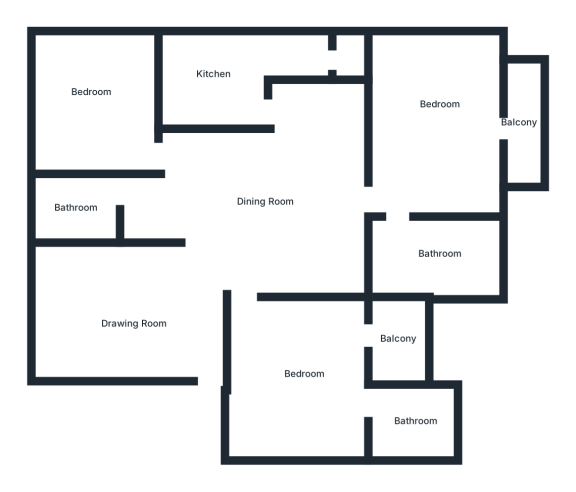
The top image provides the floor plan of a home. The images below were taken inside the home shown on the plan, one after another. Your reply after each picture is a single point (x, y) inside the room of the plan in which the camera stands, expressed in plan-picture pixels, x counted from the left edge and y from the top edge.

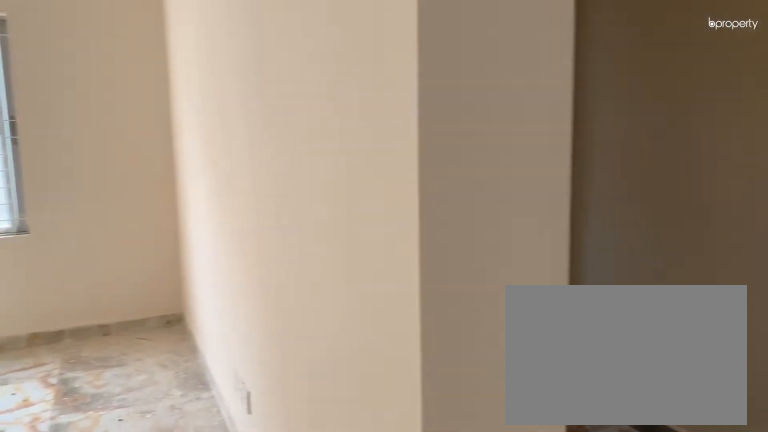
(269, 185)
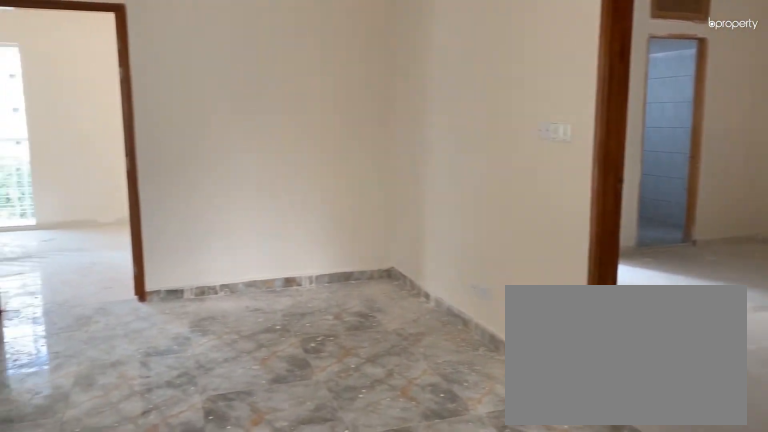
(269, 185)
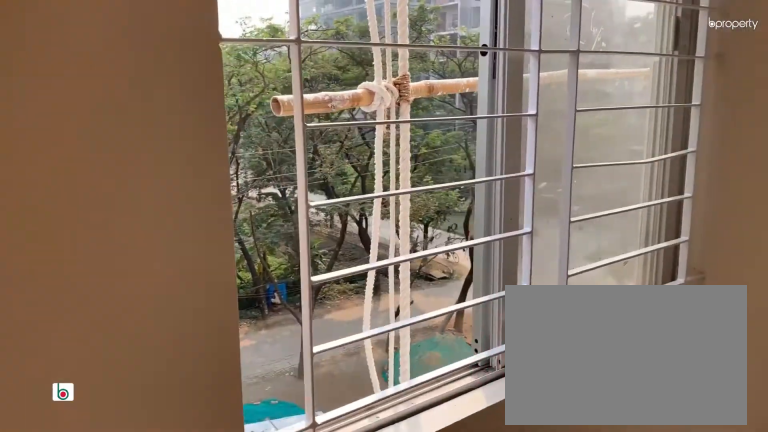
(137, 133)
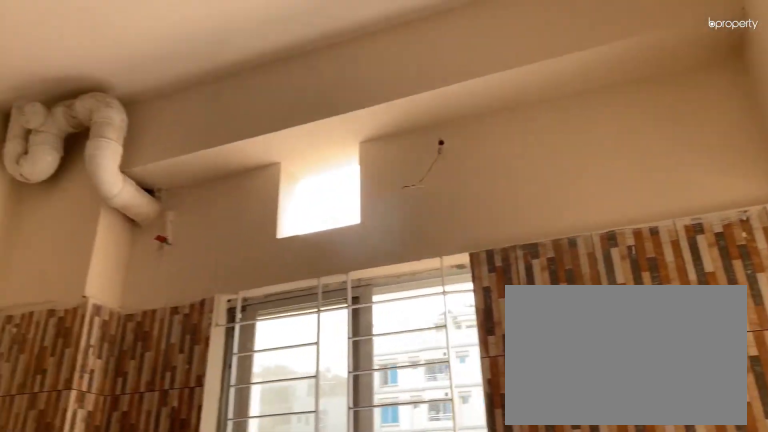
(224, 78)
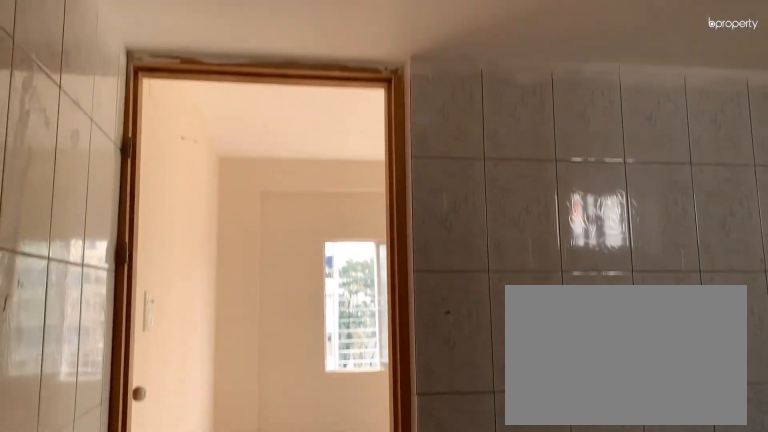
(436, 258)
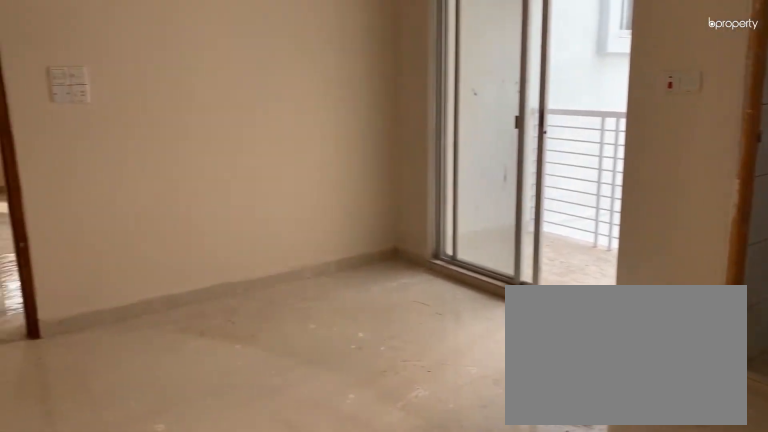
(323, 361)
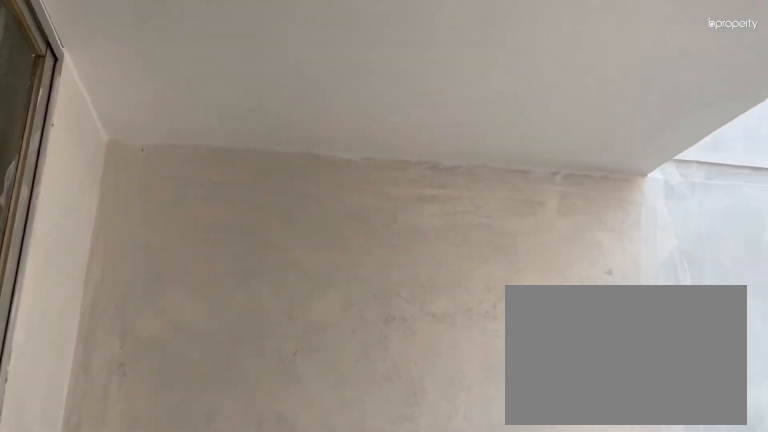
(402, 333)
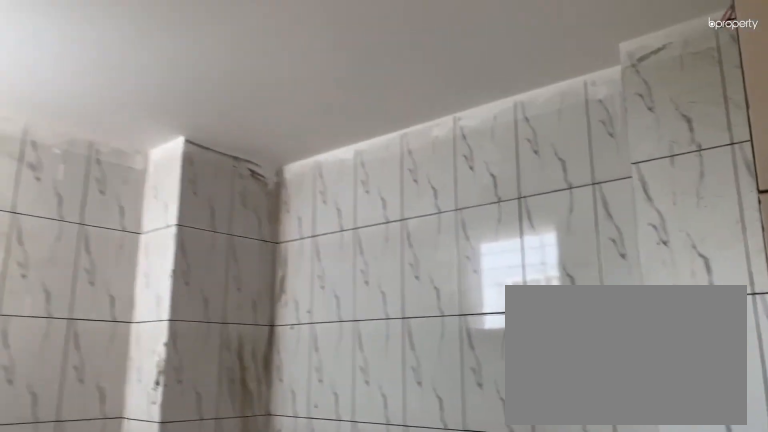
(416, 418)
